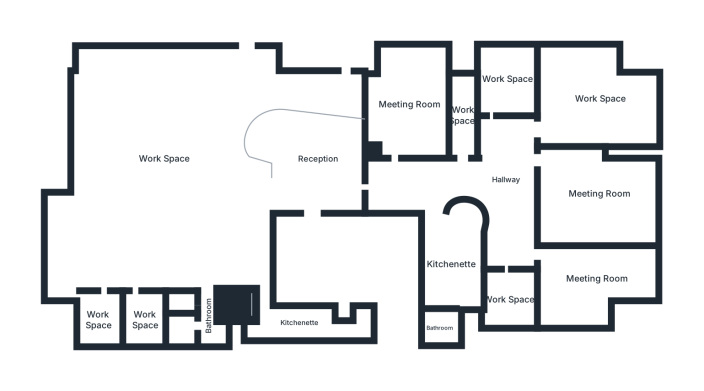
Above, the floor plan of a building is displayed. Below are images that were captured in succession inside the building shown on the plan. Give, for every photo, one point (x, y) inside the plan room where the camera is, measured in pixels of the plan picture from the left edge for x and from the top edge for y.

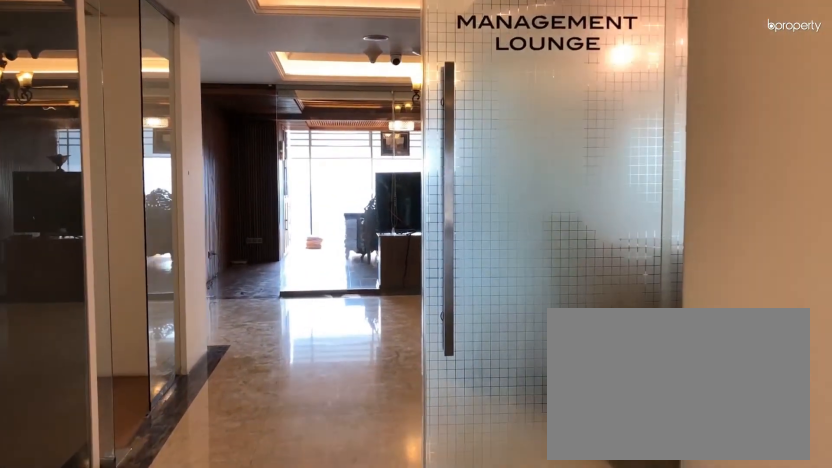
(395, 183)
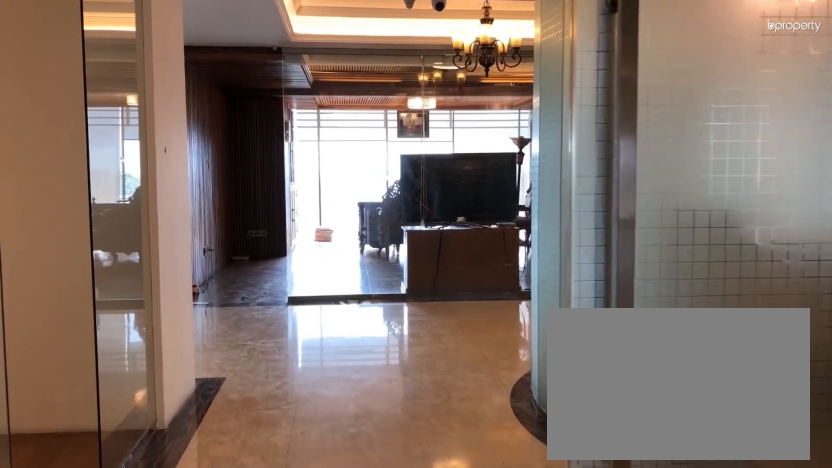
(395, 183)
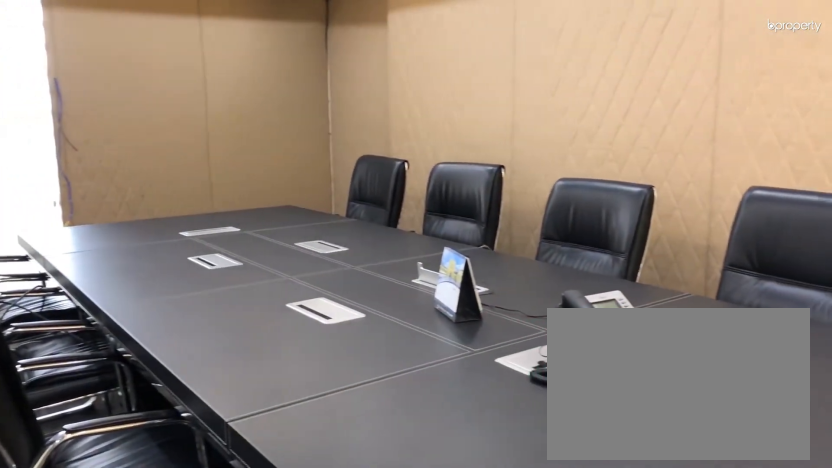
(411, 104)
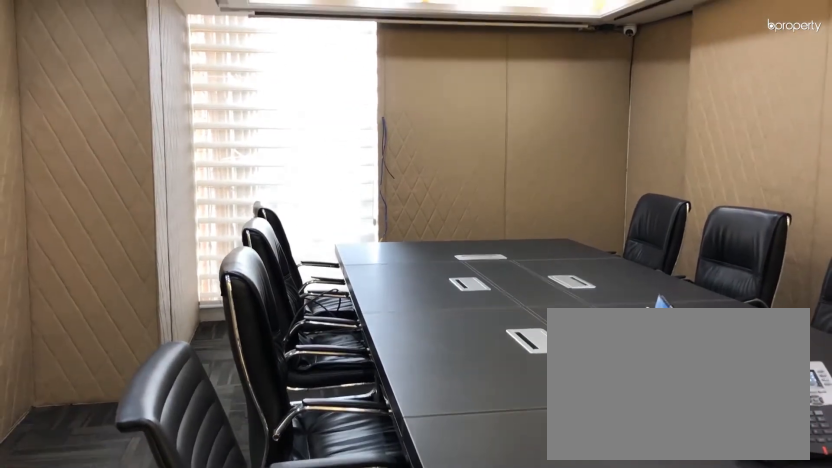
(411, 104)
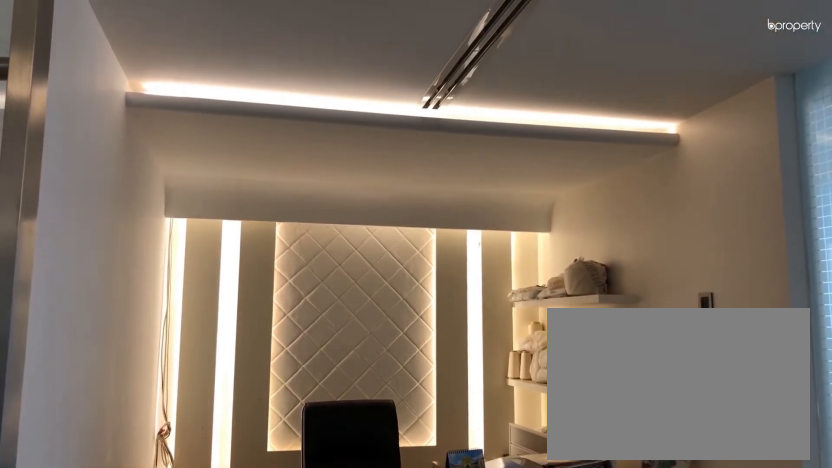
(463, 116)
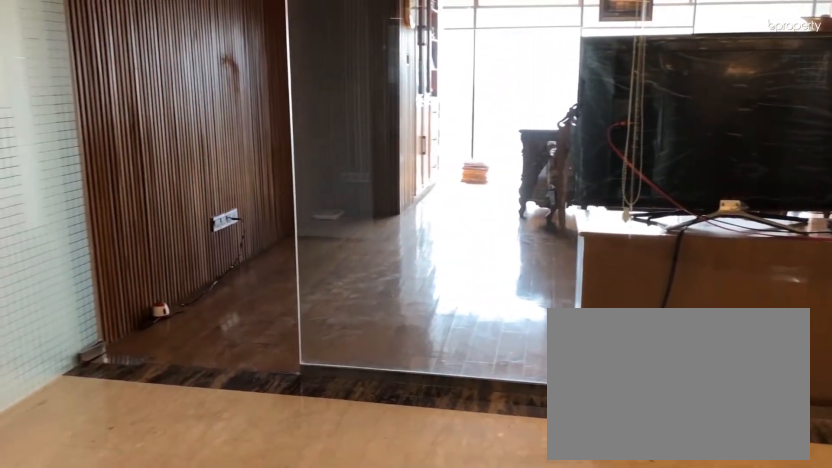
(505, 179)
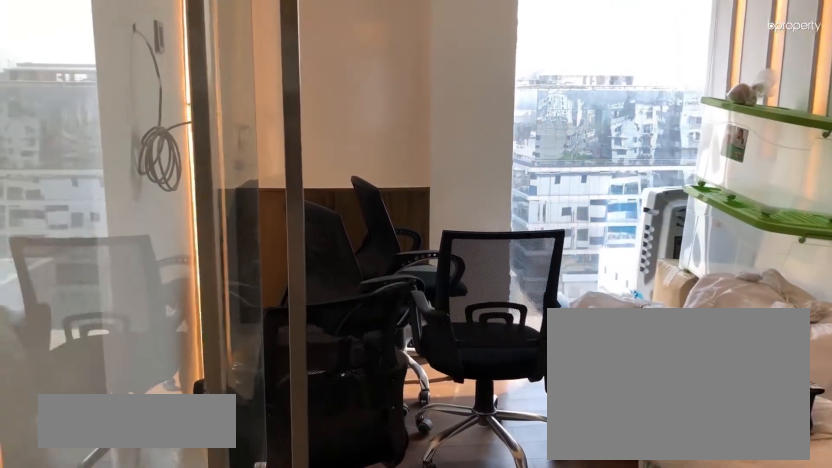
(508, 79)
